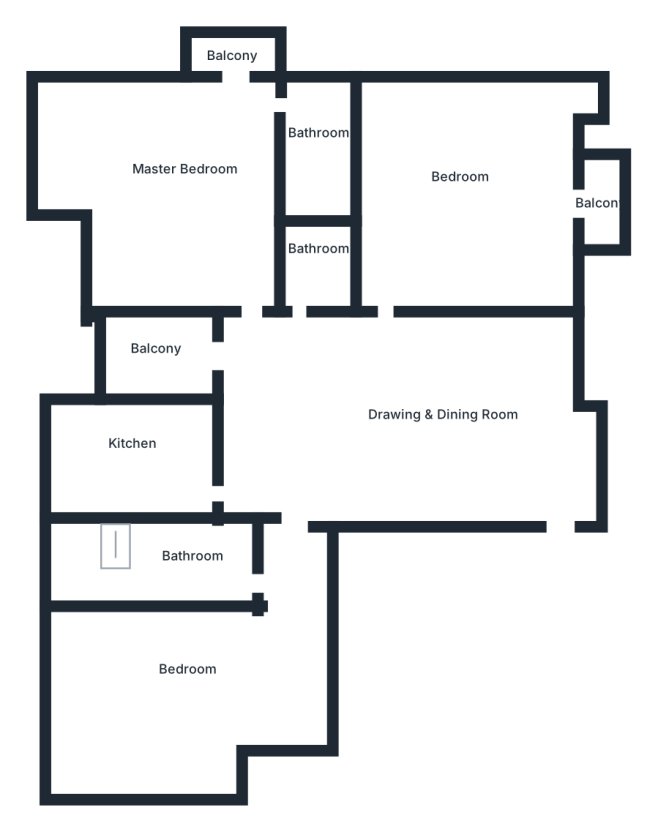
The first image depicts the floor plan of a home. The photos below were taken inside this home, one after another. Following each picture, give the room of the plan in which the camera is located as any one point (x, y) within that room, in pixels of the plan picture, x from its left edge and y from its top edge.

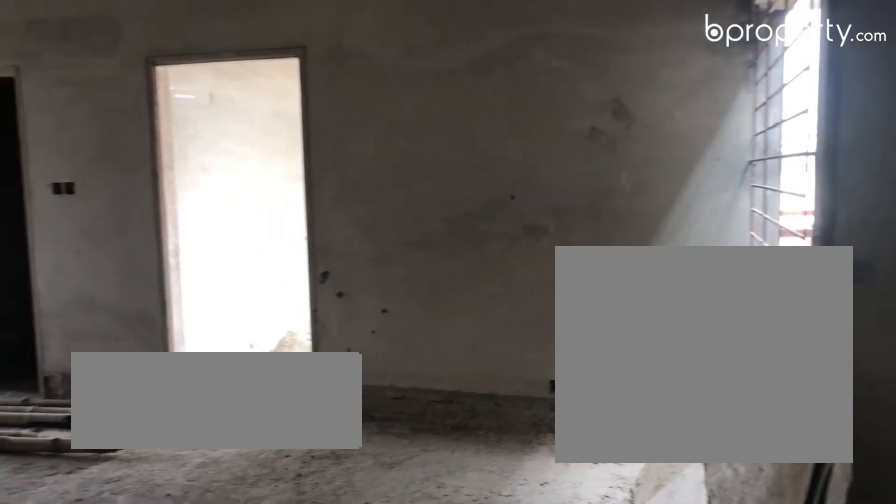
(419, 409)
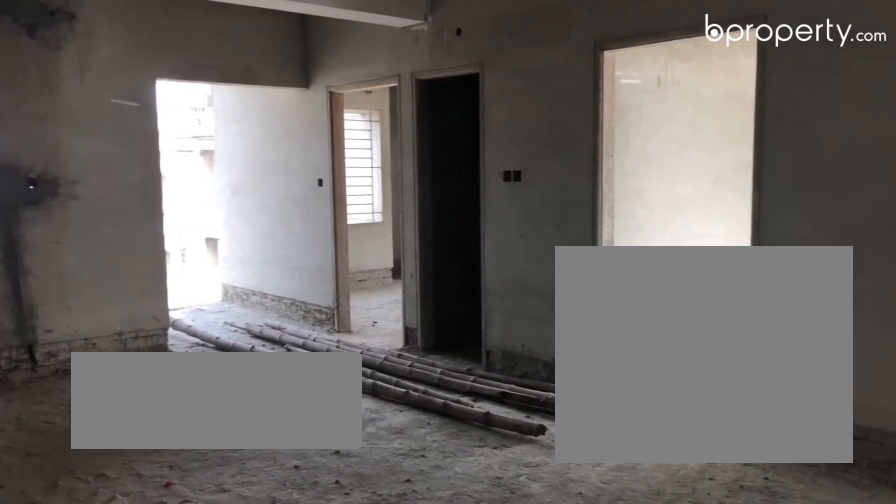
(419, 409)
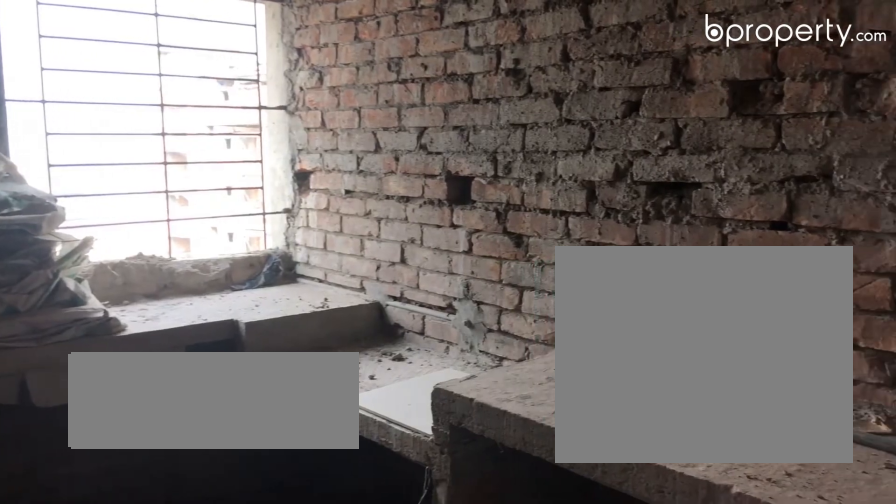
(133, 458)
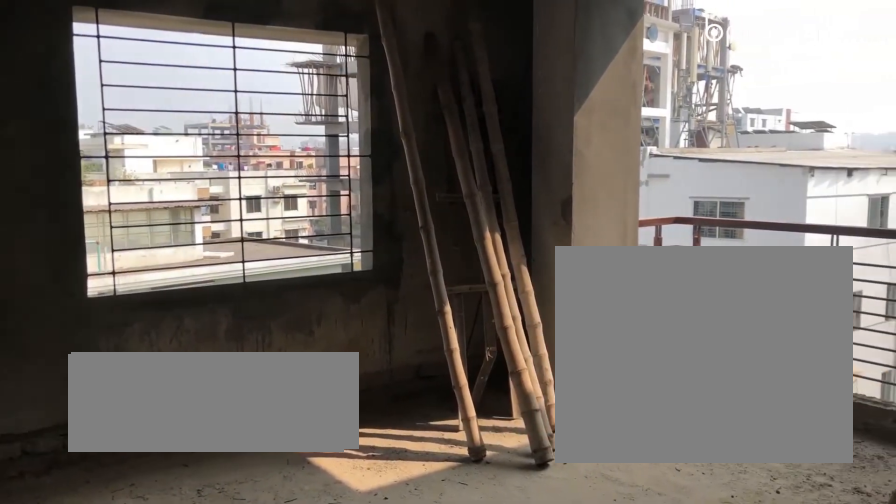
(449, 185)
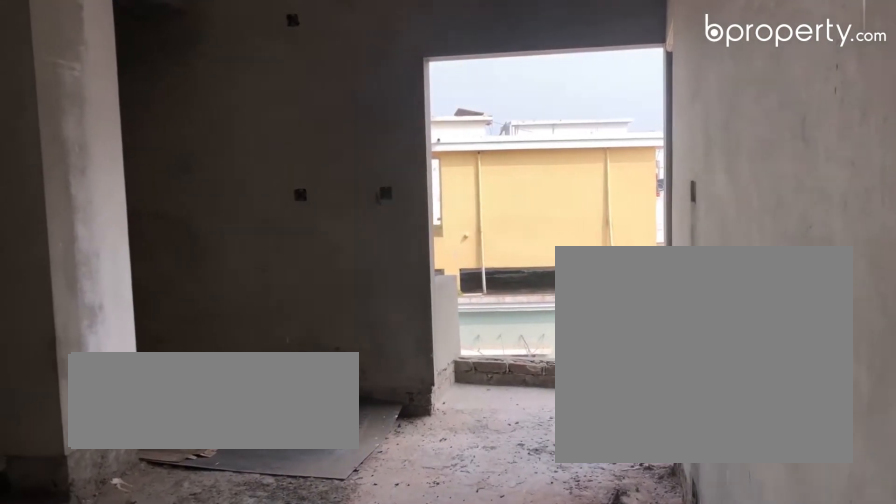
(177, 203)
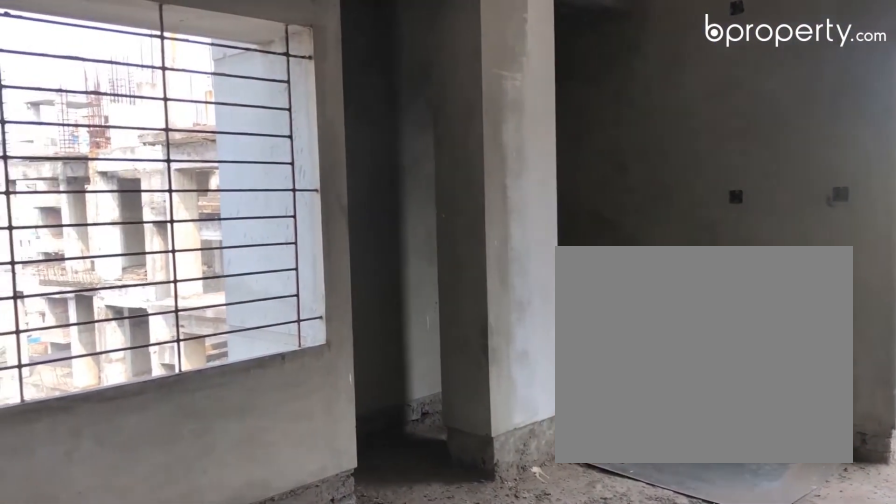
(177, 203)
